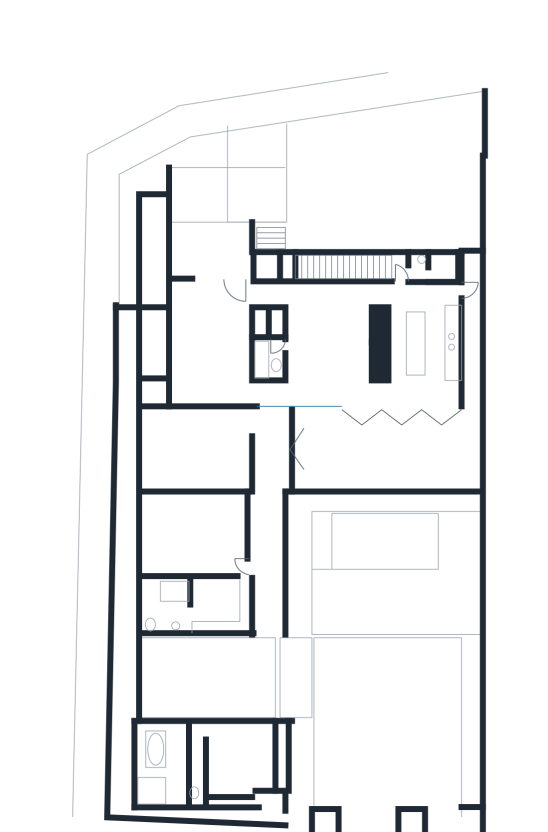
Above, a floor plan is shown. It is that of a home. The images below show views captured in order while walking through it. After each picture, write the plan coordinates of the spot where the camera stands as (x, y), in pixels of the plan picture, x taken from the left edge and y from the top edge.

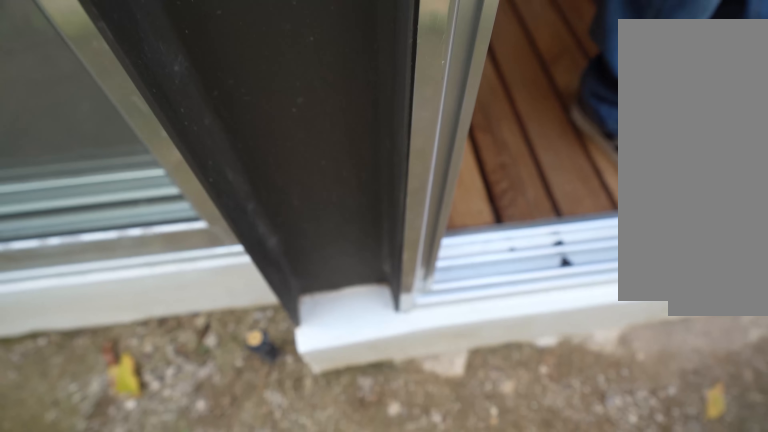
(125, 717)
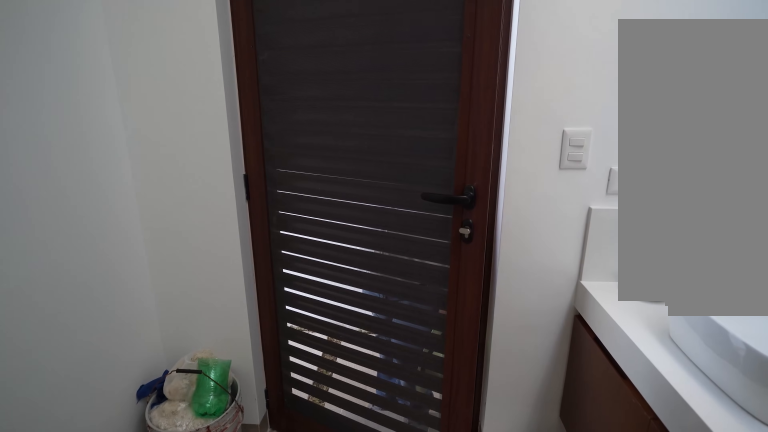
(429, 818)
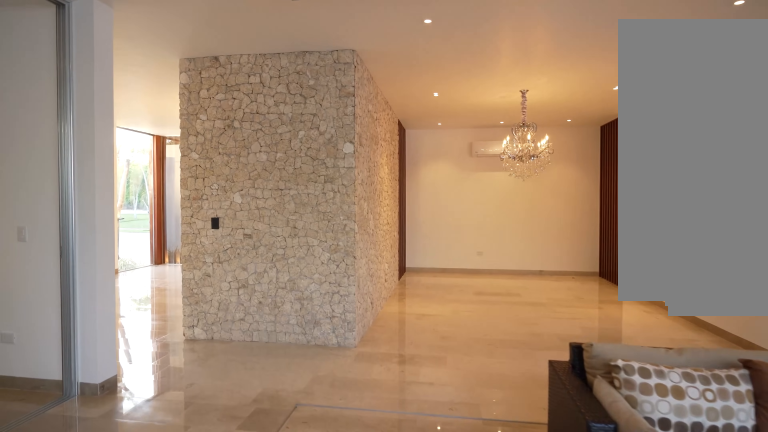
(300, 453)
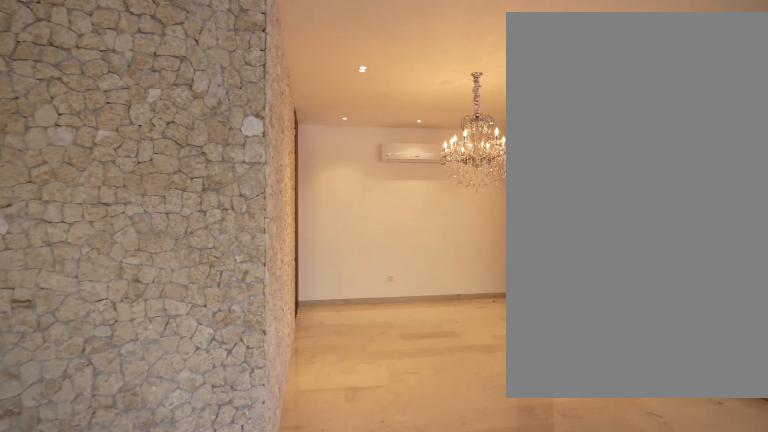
(292, 425)
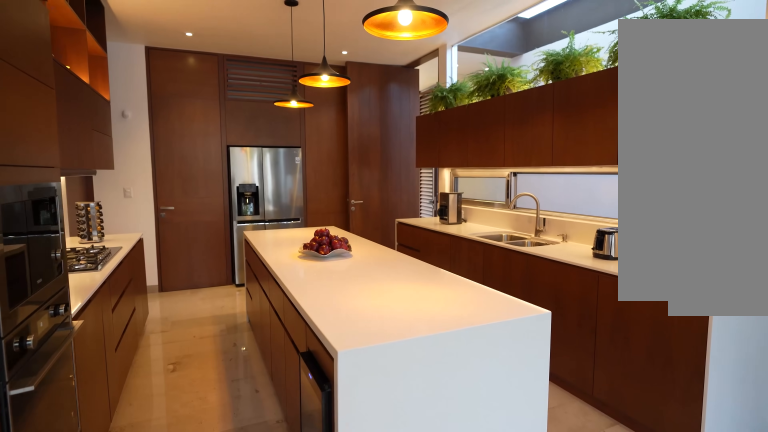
(387, 394)
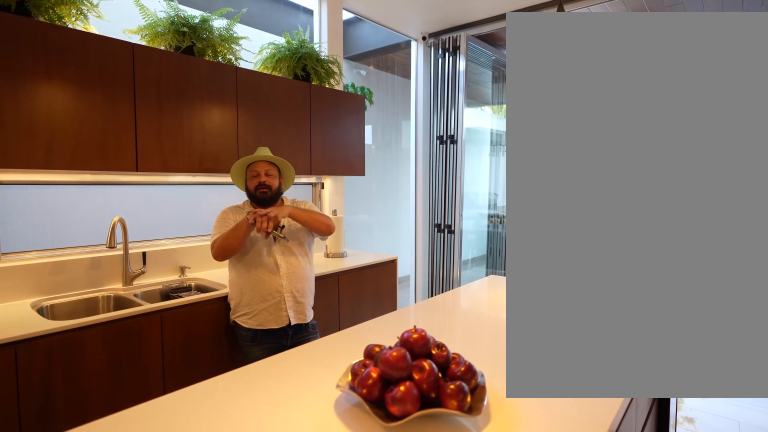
(399, 329)
